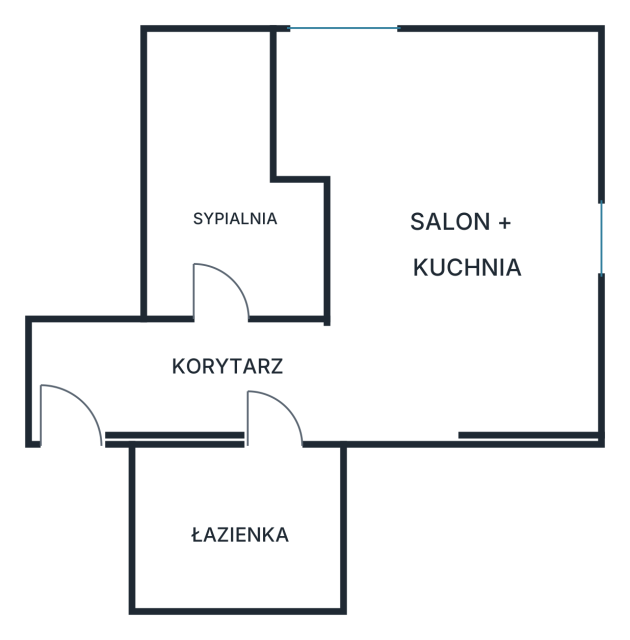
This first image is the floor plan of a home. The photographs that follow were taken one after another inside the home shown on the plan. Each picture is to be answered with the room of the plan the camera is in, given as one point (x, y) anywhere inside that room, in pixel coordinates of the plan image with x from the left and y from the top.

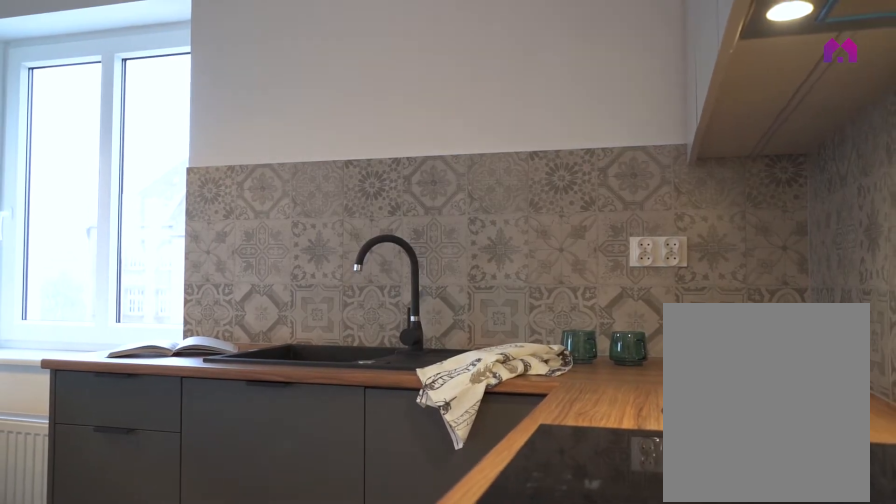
(439, 235)
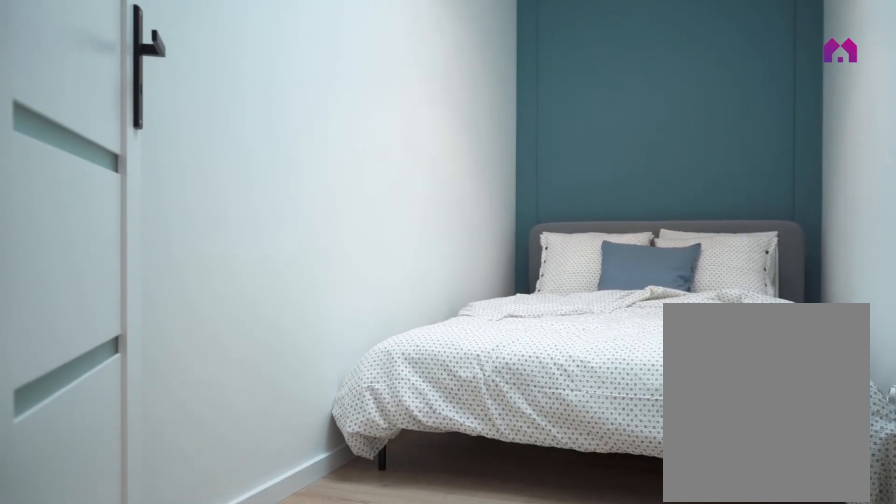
(224, 174)
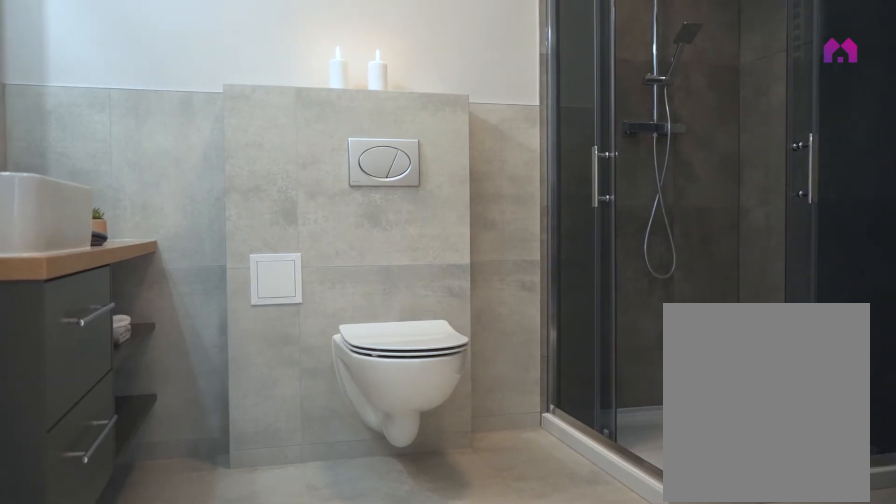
(237, 529)
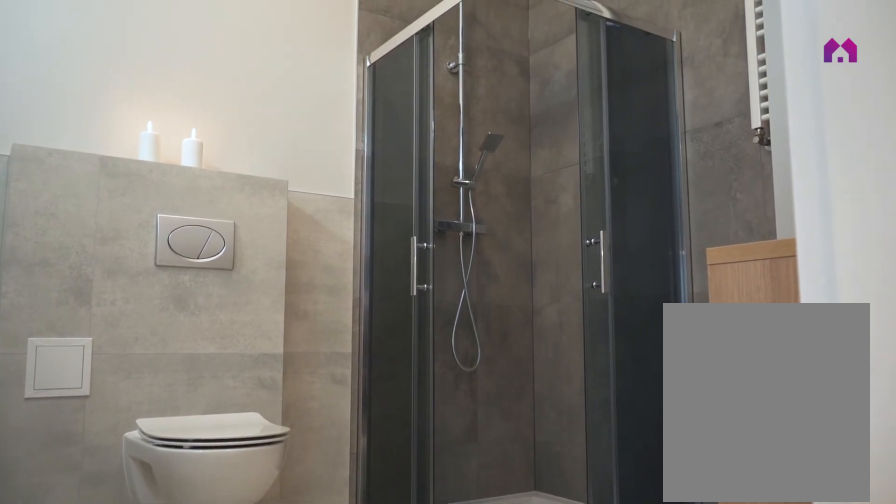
(237, 529)
